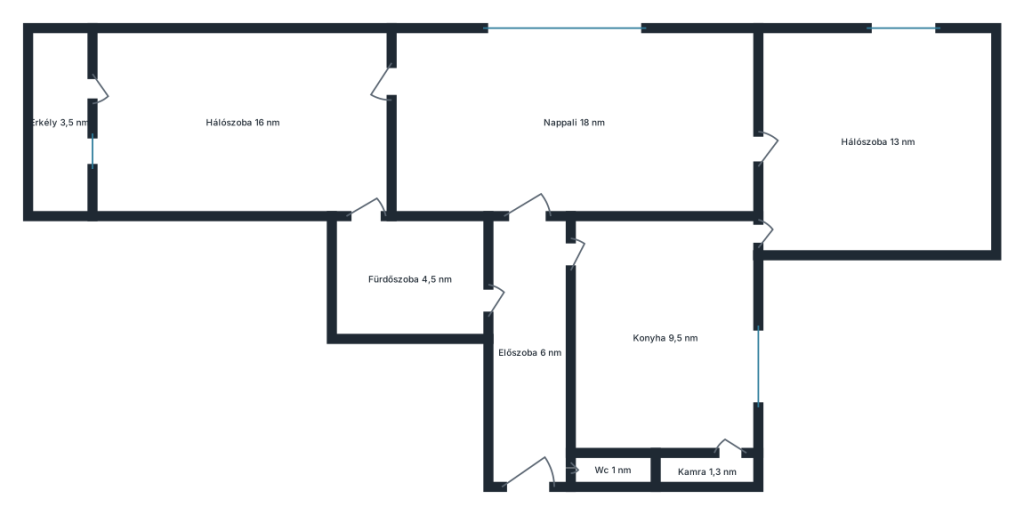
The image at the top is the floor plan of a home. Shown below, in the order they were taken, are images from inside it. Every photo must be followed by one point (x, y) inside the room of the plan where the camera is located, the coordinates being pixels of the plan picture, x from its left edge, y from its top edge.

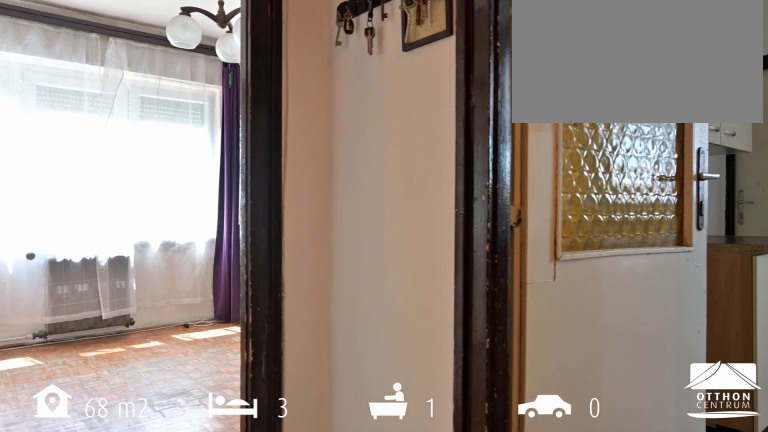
(536, 357)
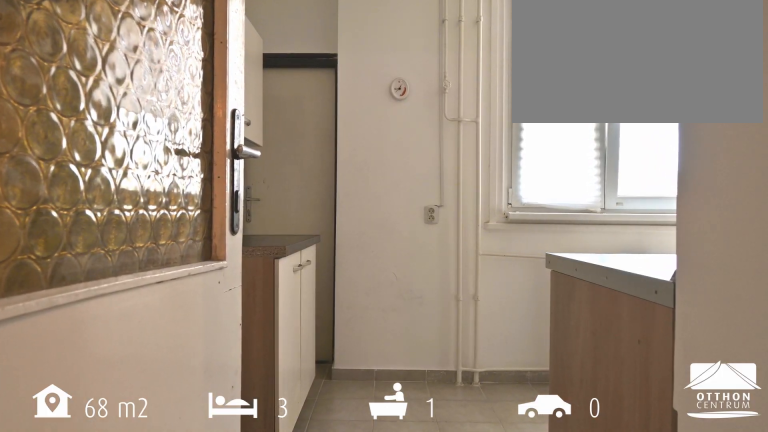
(536, 357)
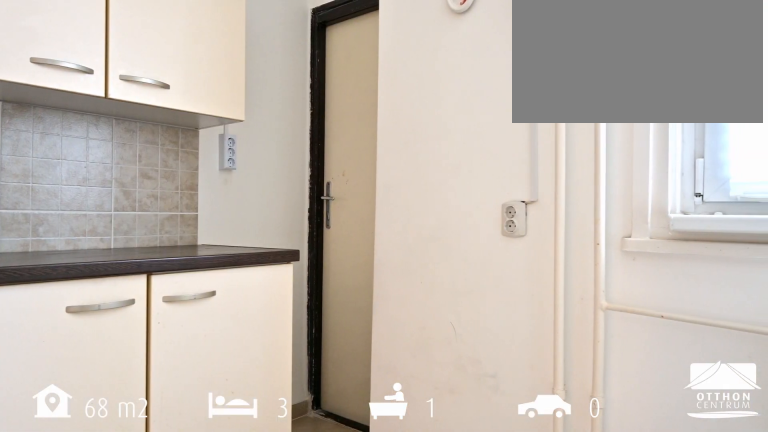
(656, 352)
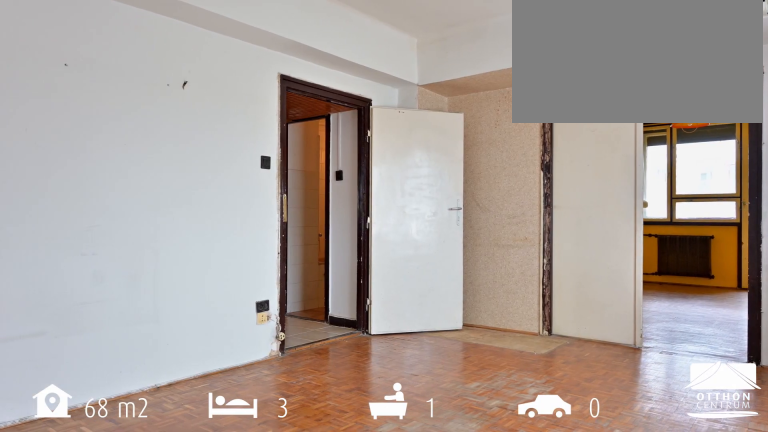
(578, 135)
